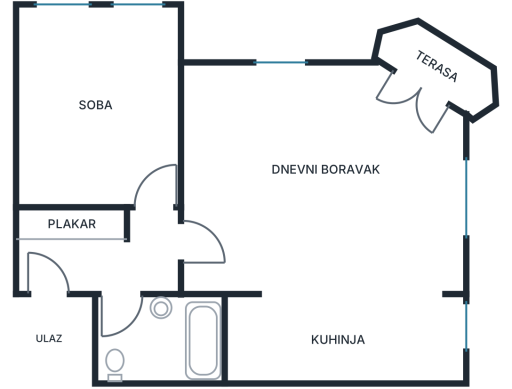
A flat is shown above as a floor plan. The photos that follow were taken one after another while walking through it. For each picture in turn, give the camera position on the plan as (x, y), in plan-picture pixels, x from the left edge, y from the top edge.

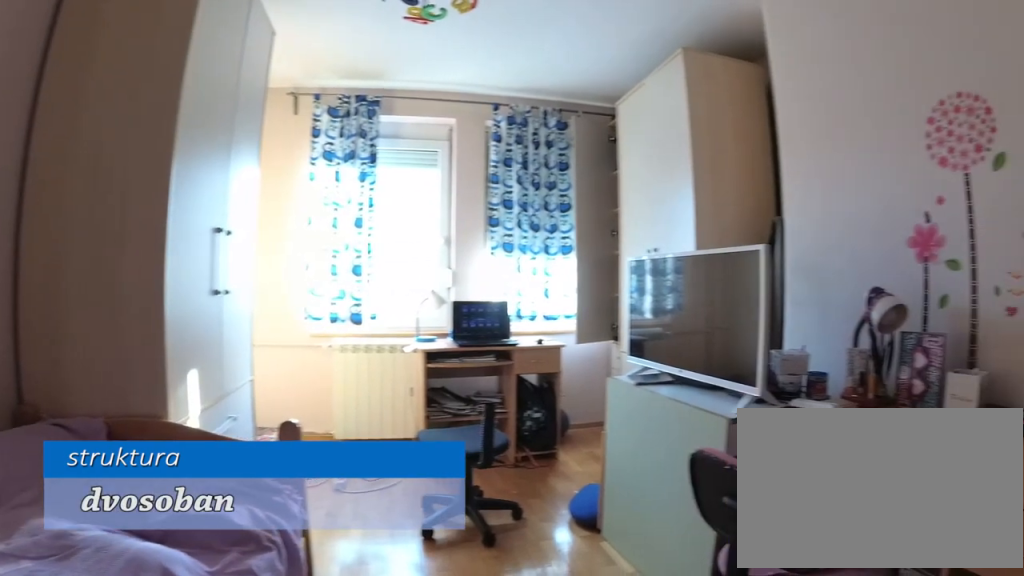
(83, 153)
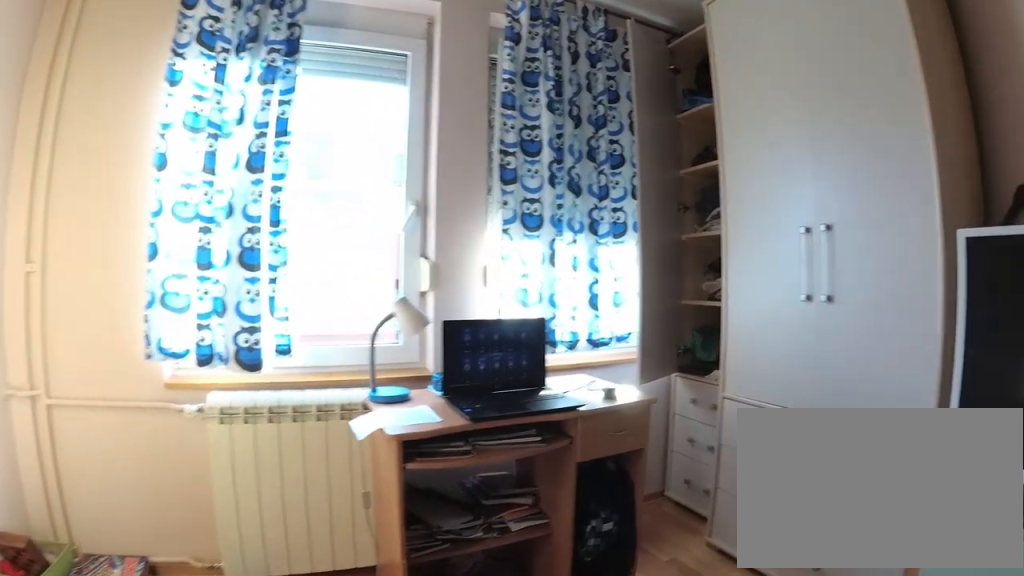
(84, 111)
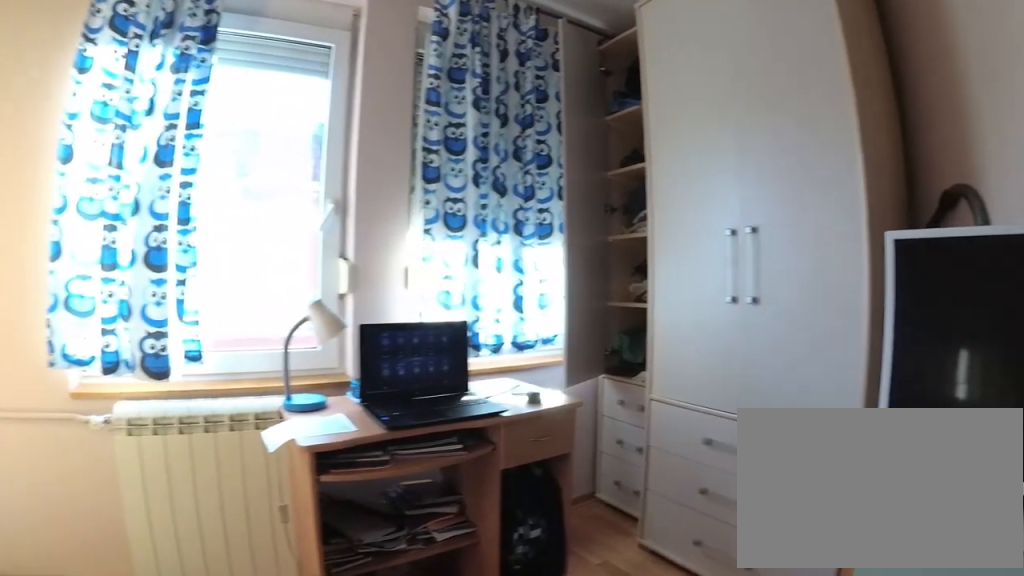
(85, 108)
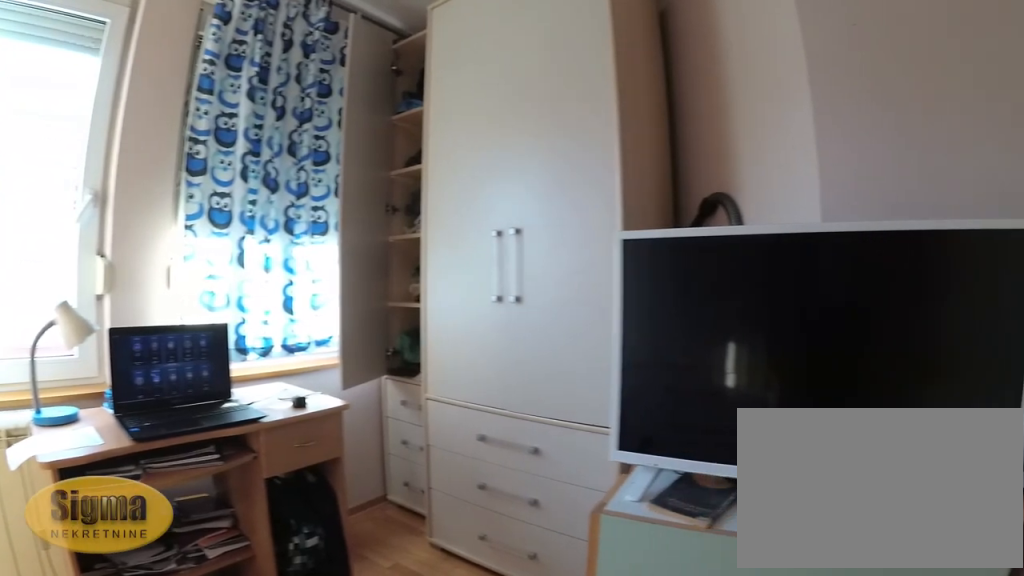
(80, 107)
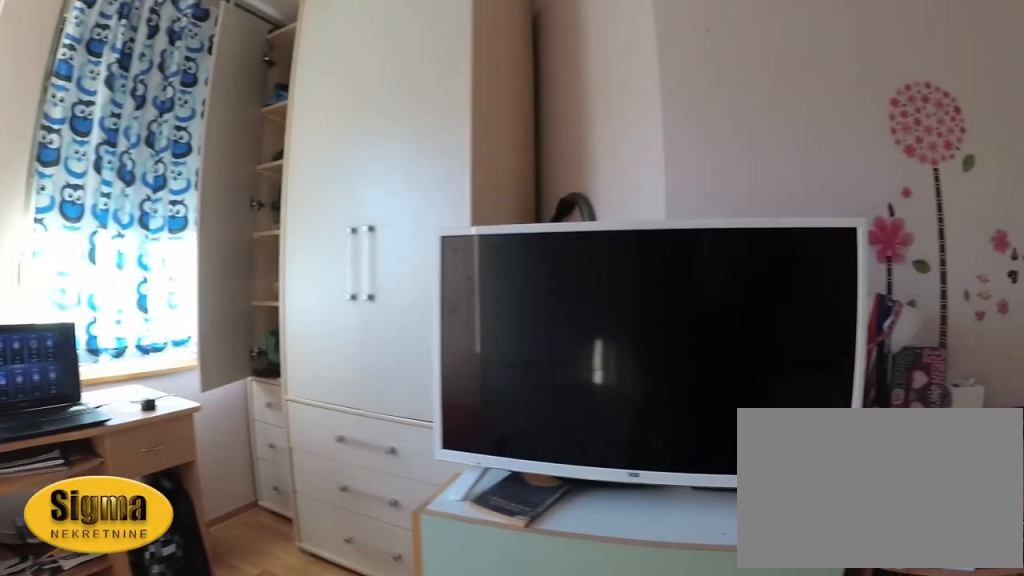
(78, 104)
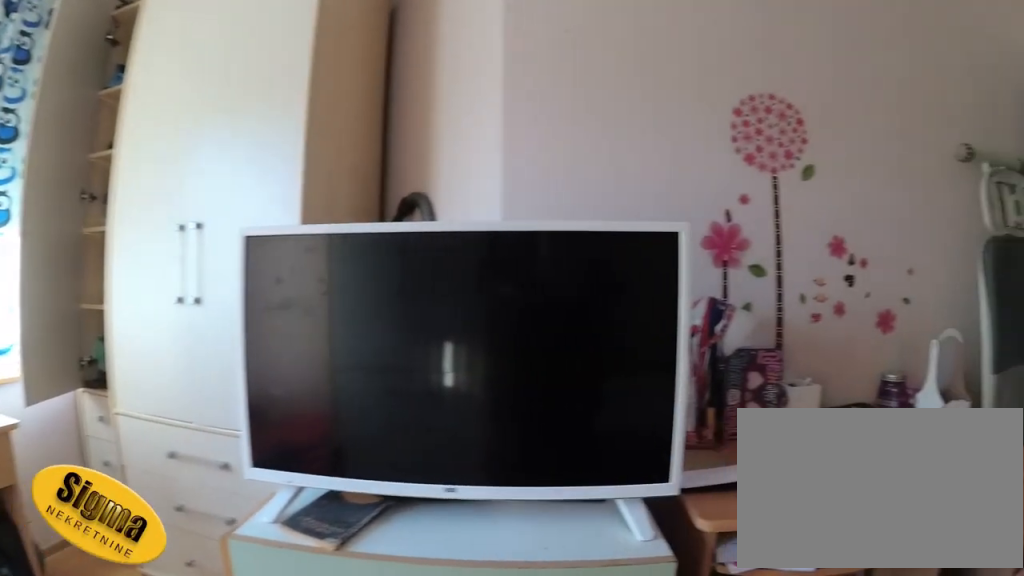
(78, 100)
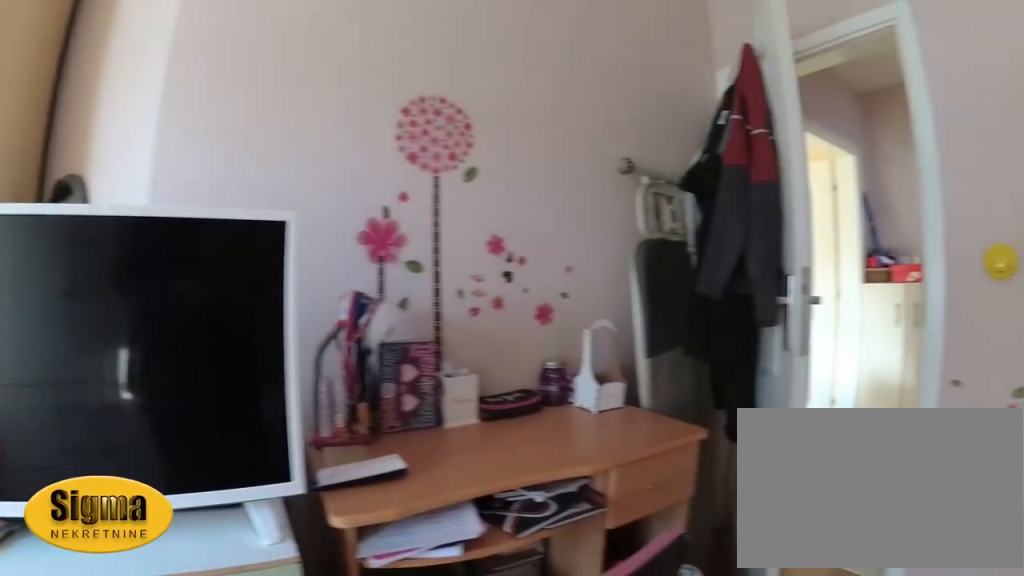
(86, 96)
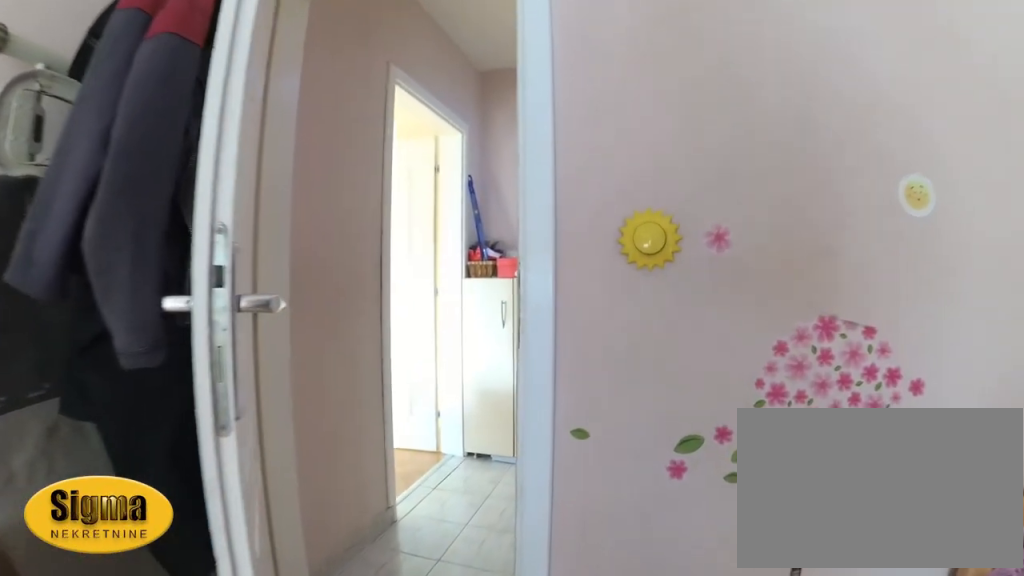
(122, 141)
